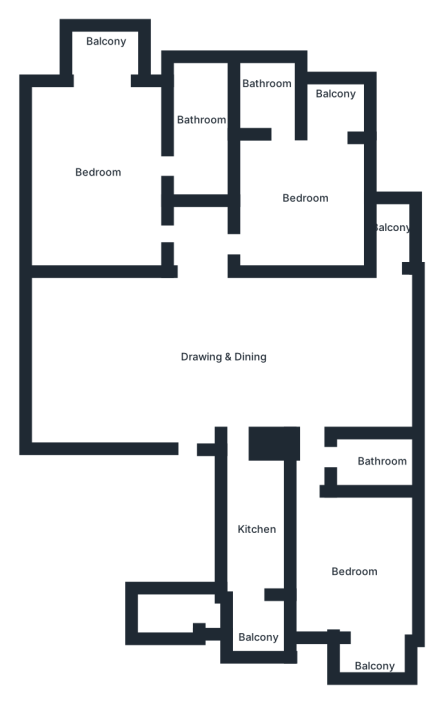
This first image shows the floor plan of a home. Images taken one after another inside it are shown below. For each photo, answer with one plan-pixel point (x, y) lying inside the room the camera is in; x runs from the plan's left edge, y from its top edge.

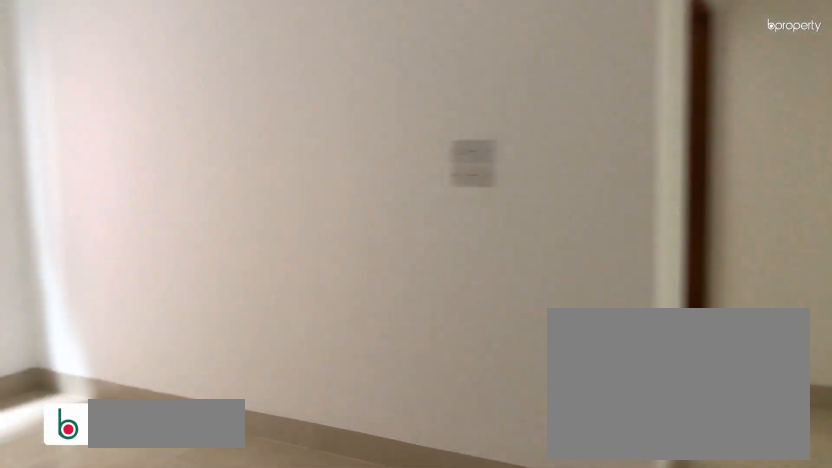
(159, 367)
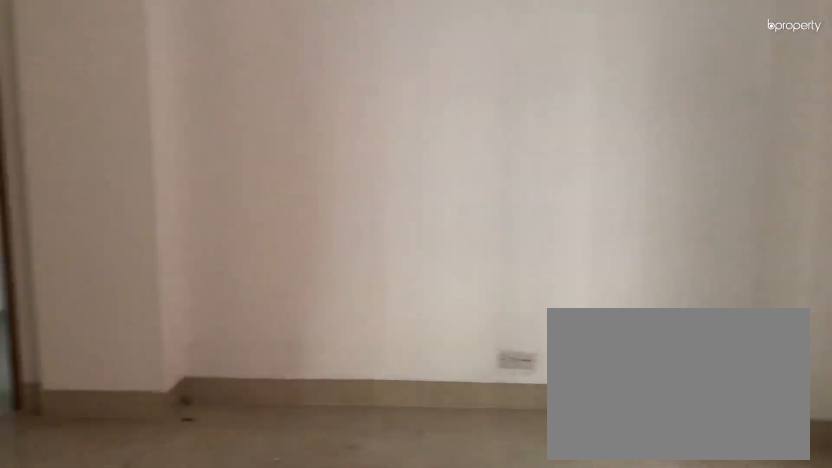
(101, 356)
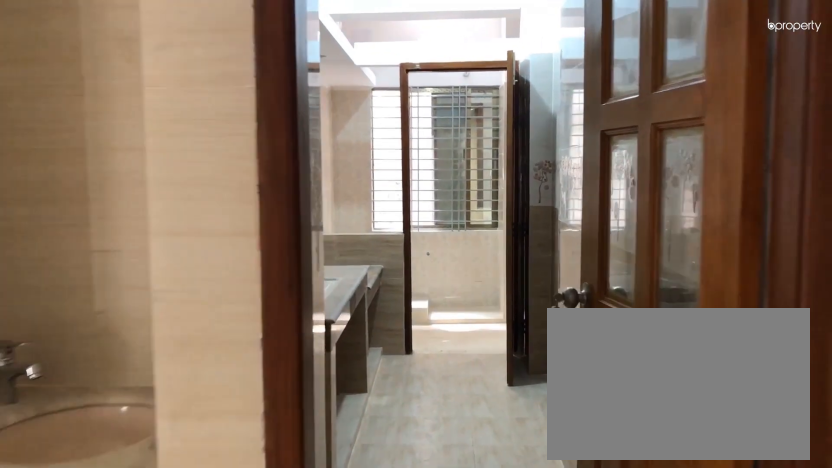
(241, 449)
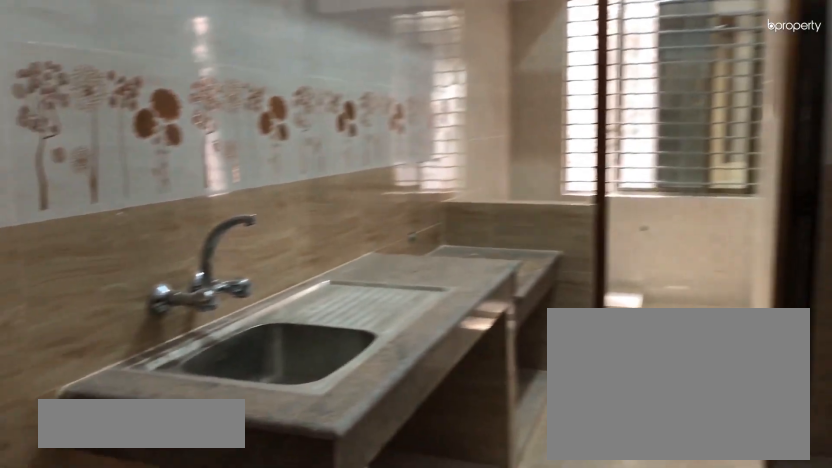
(254, 534)
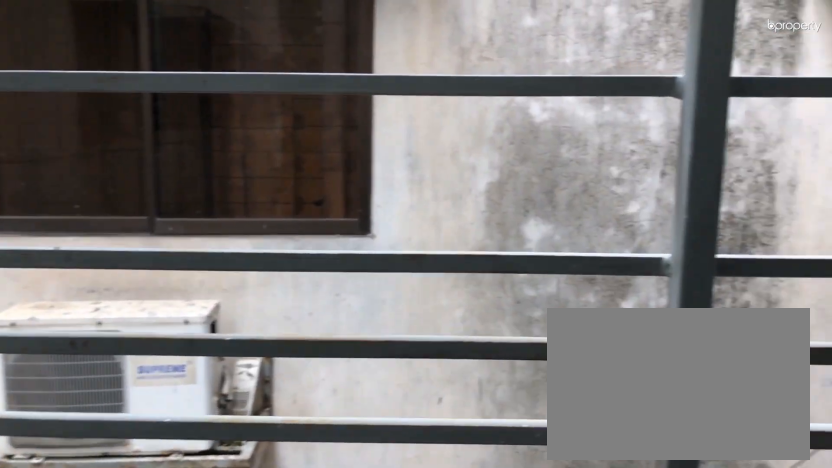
(376, 654)
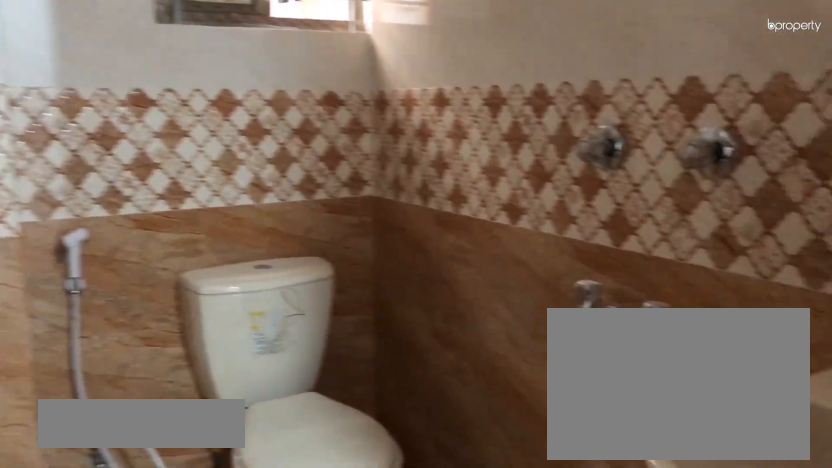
(366, 457)
